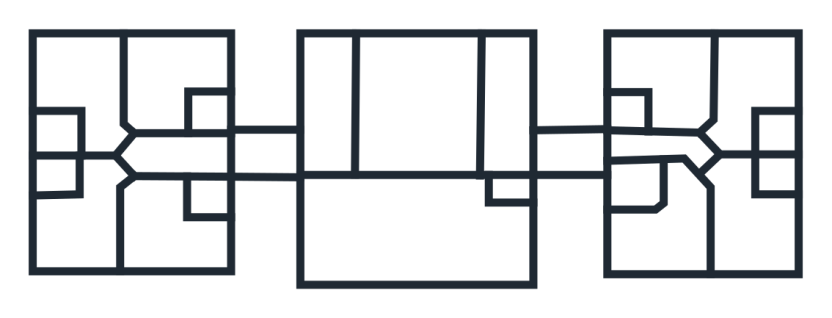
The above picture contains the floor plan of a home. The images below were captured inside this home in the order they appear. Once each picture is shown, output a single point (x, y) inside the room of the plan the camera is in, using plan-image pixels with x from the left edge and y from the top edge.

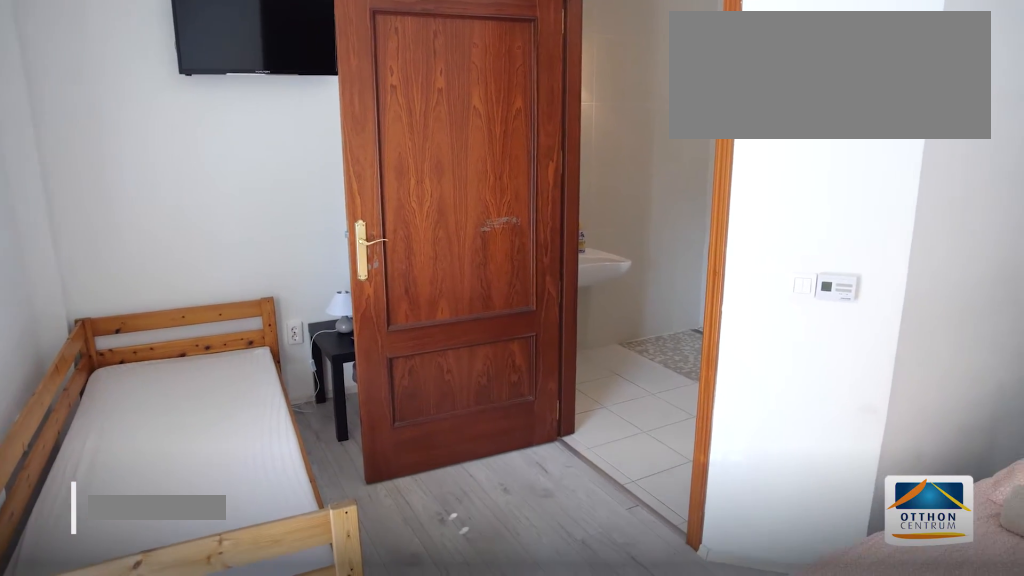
(661, 239)
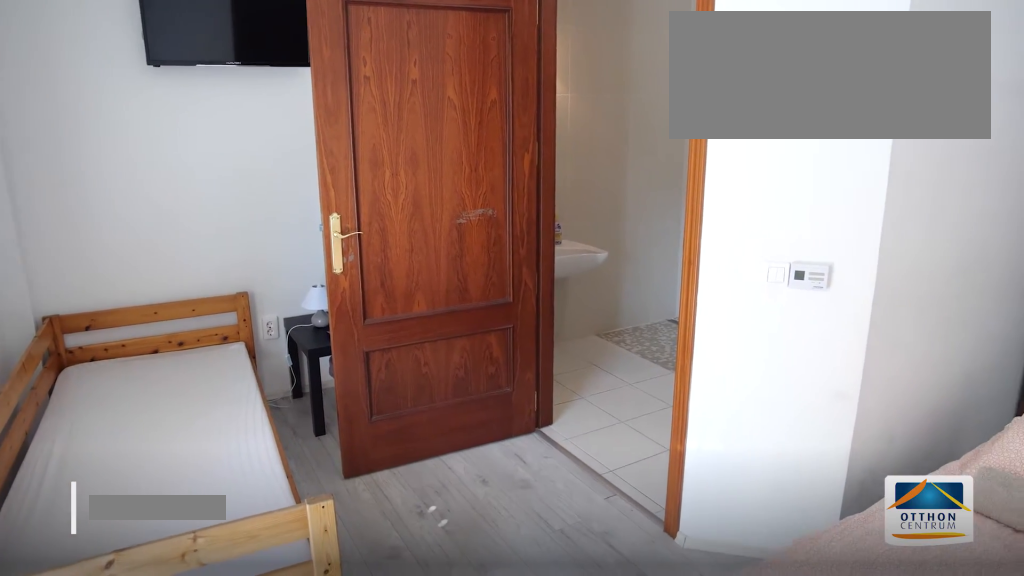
(661, 239)
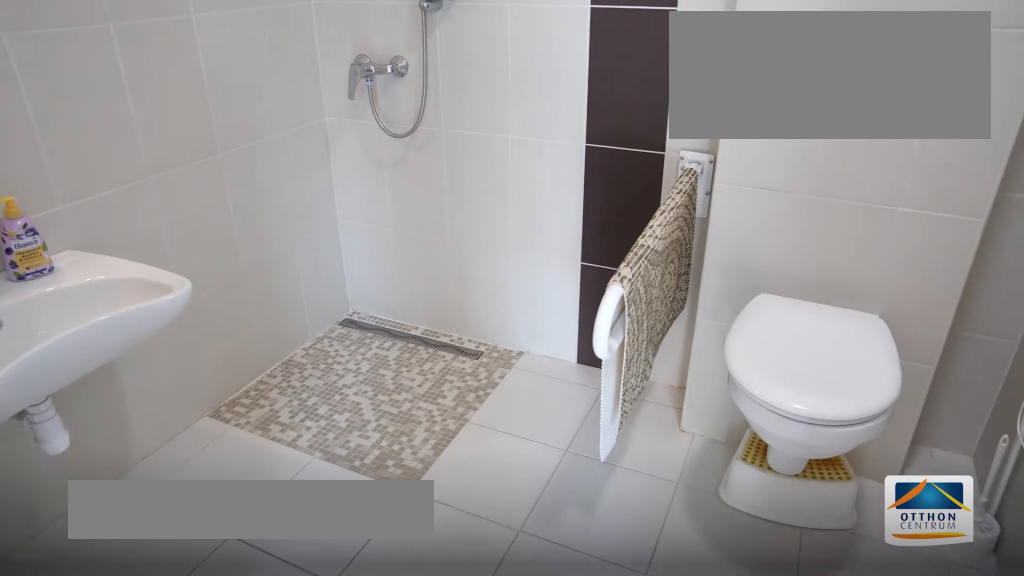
(635, 183)
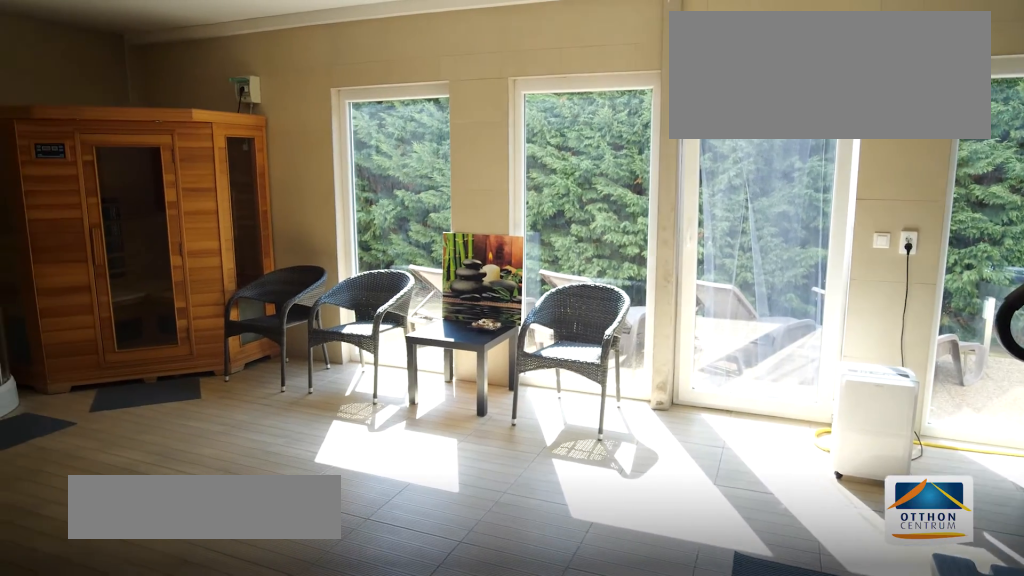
(411, 231)
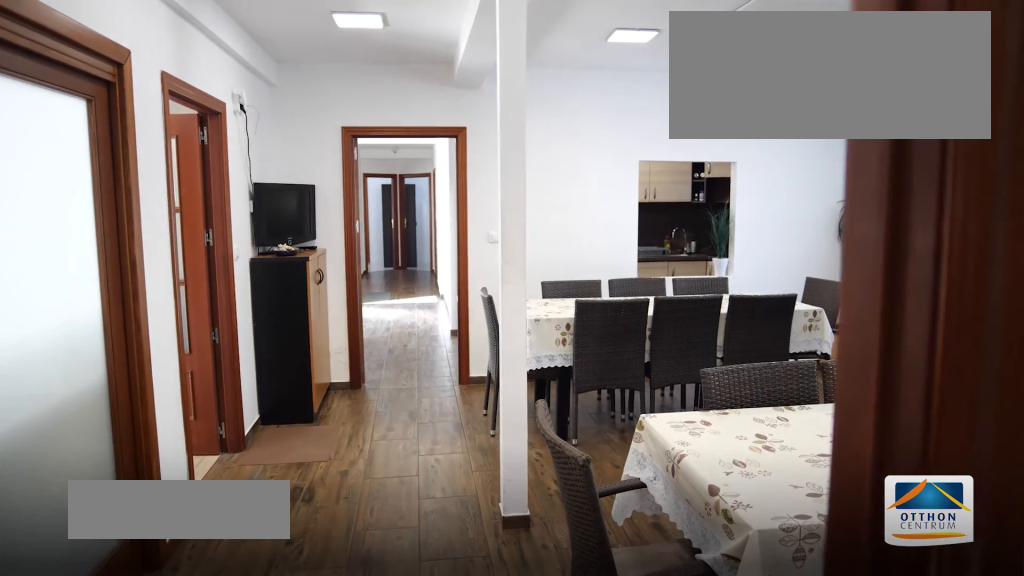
(498, 113)
